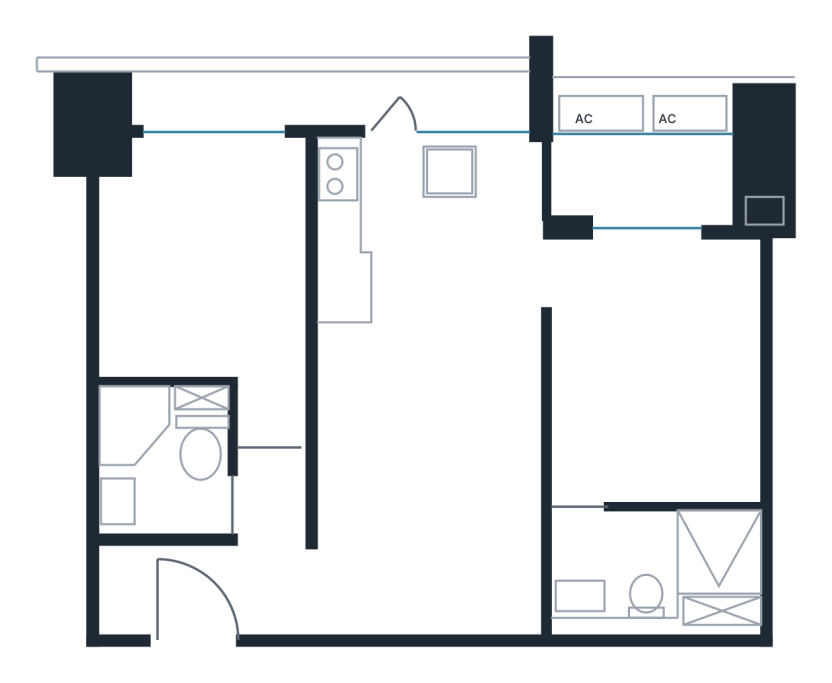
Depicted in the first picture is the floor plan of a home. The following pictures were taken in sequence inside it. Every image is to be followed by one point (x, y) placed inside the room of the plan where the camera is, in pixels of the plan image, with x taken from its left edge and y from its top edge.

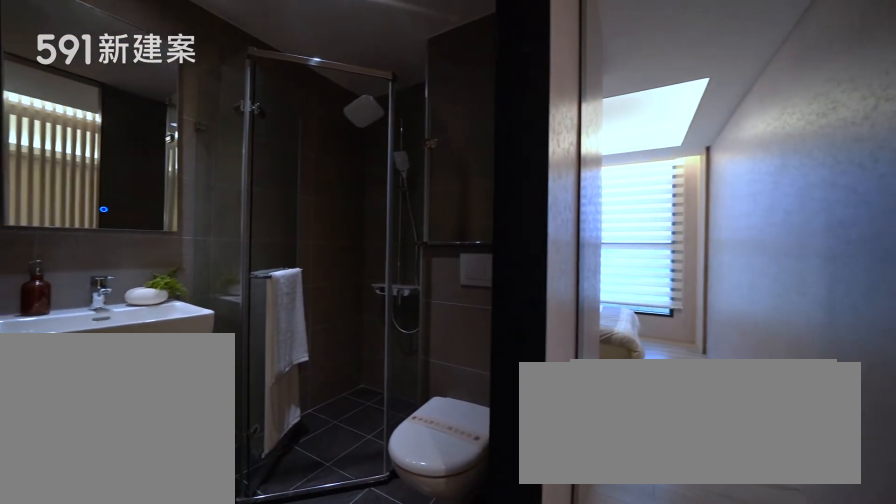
(164, 457)
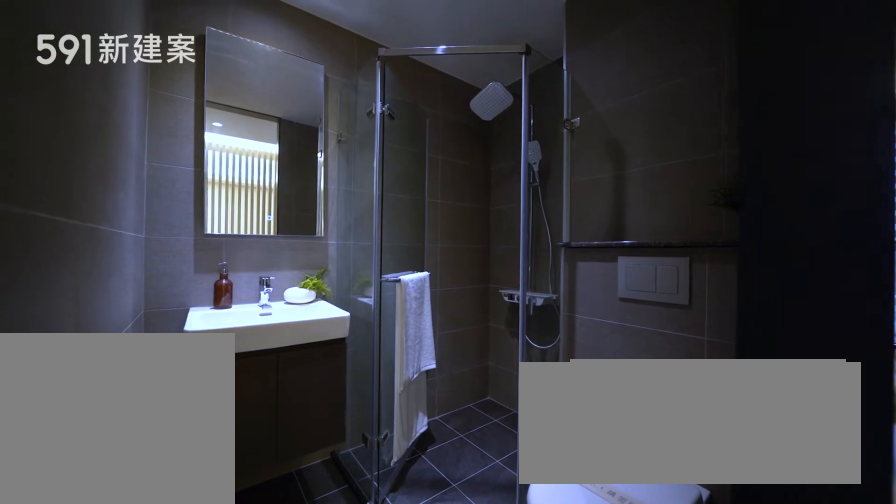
(164, 457)
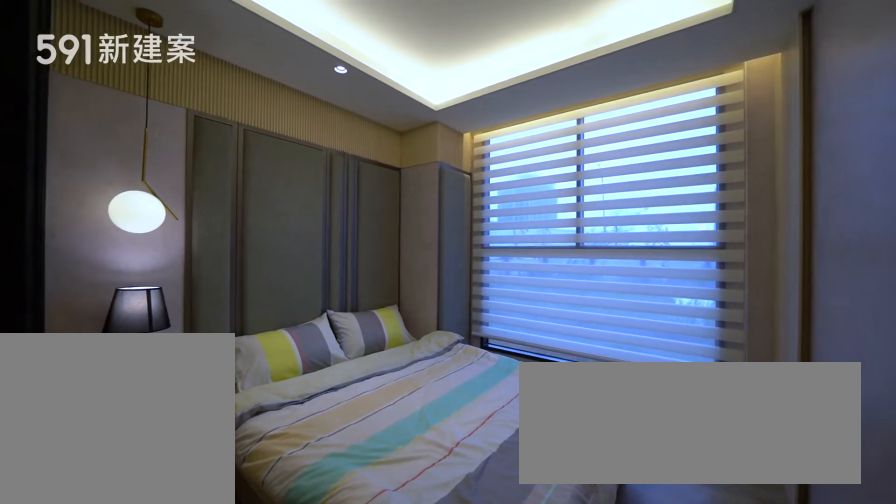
(205, 269)
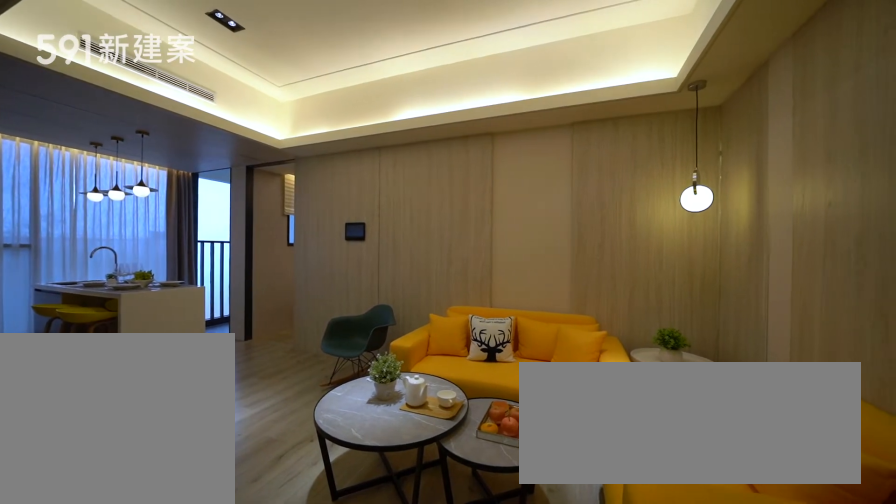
(433, 485)
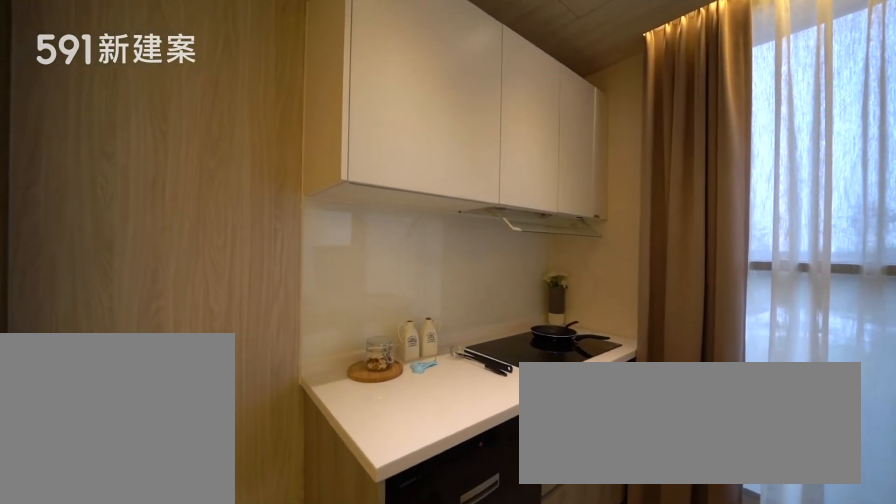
(374, 206)
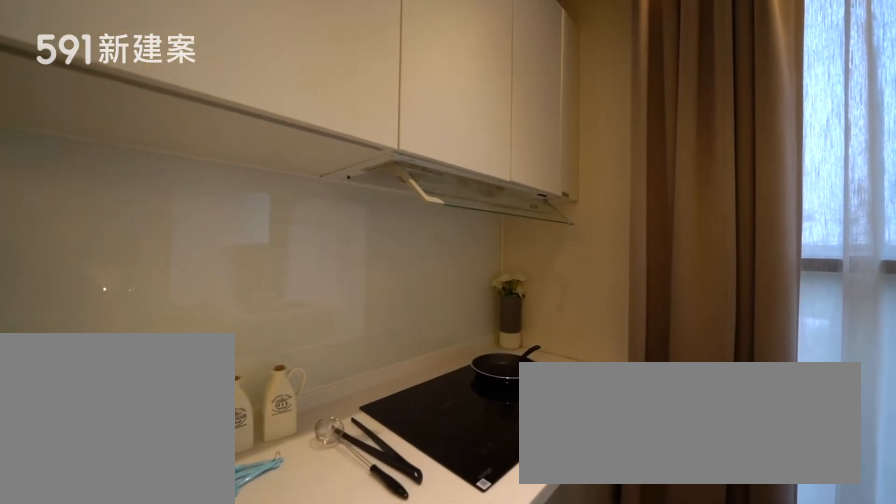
(374, 206)
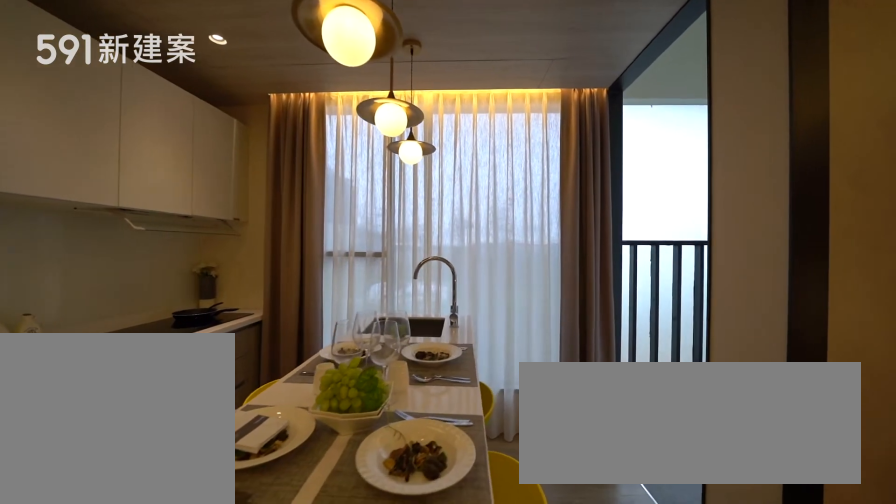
(449, 258)
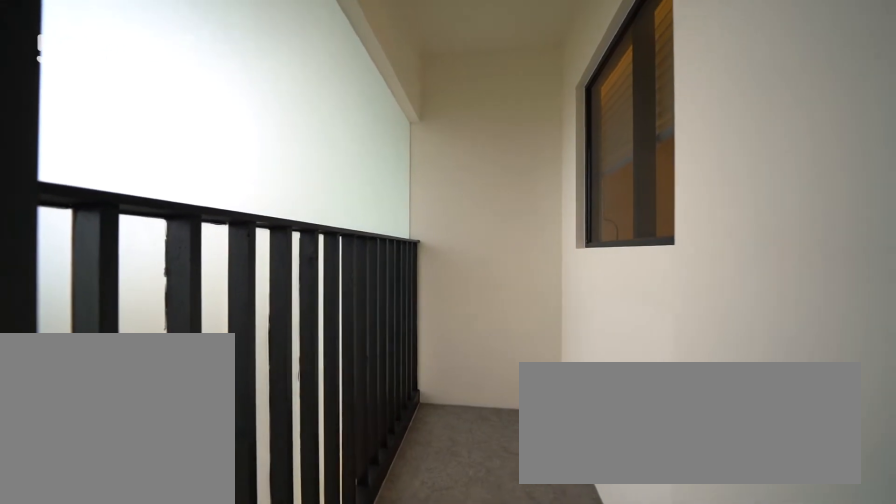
(649, 182)
